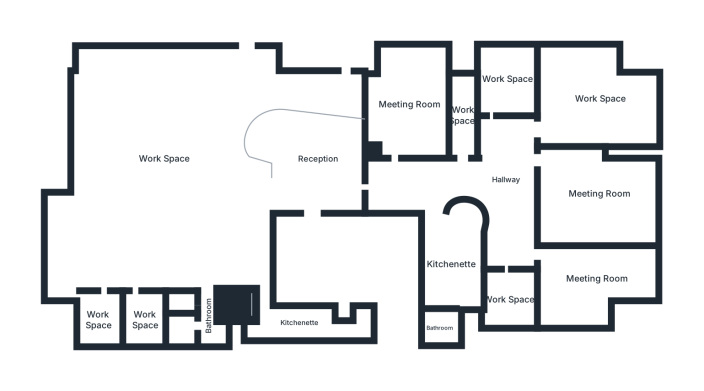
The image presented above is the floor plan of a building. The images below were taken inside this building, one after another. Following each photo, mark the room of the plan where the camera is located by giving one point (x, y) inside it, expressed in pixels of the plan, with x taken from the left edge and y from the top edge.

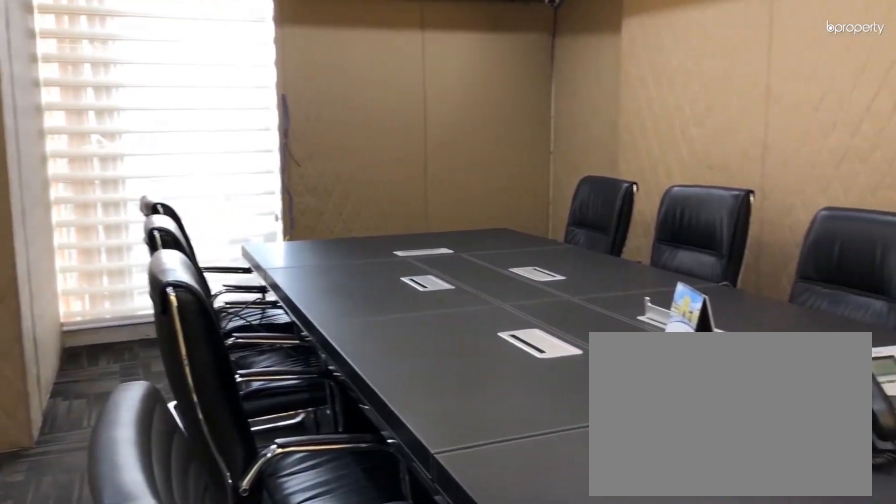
(411, 104)
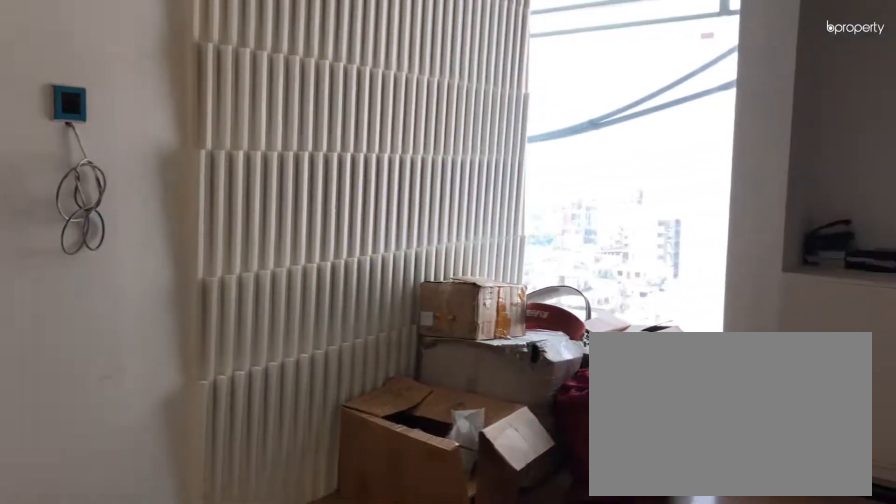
(508, 298)
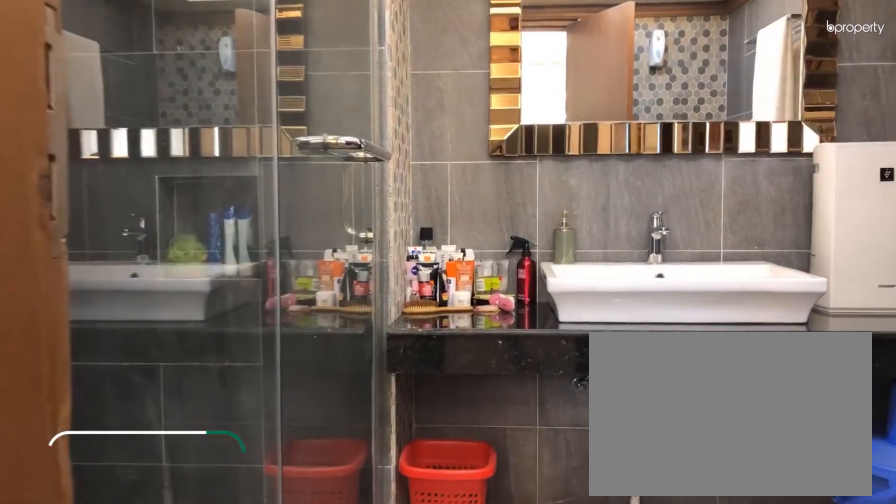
(440, 328)
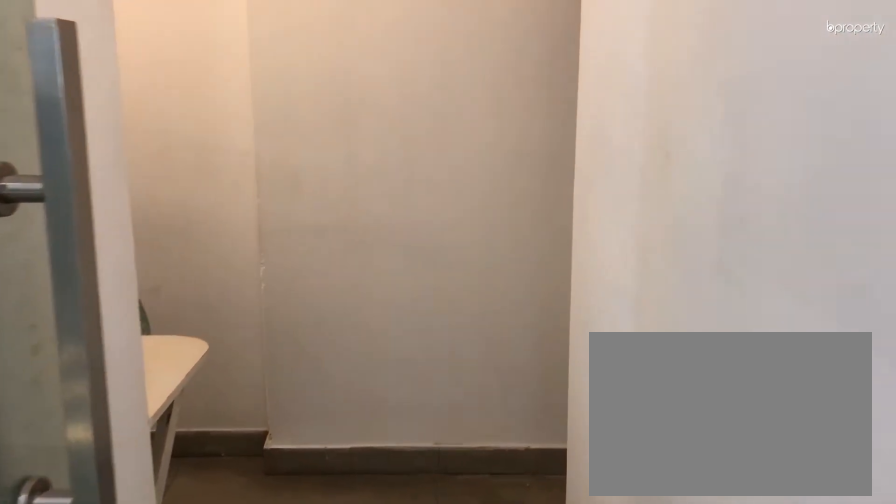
(298, 323)
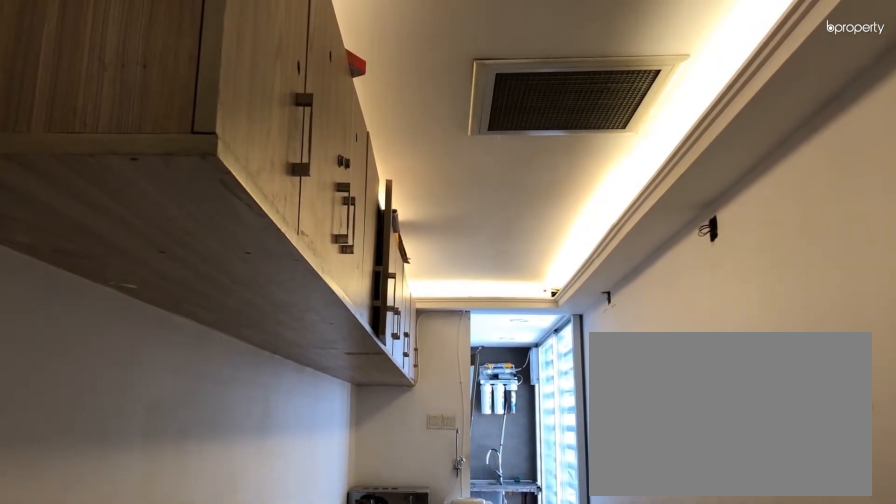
(298, 323)
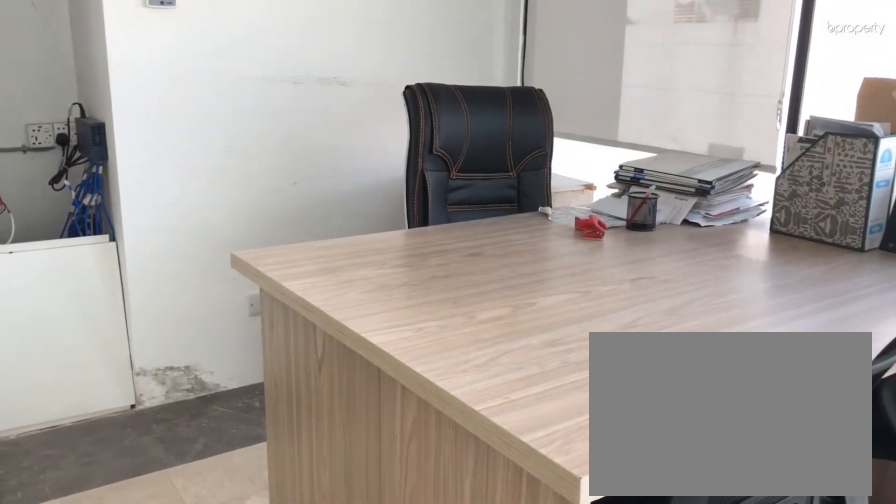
(144, 317)
